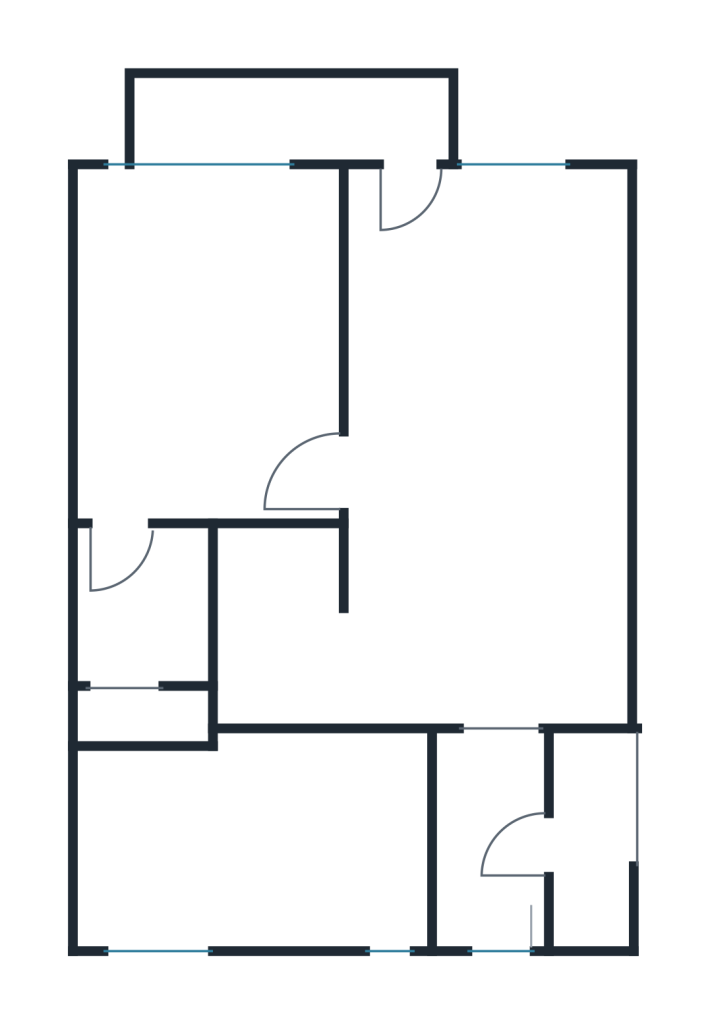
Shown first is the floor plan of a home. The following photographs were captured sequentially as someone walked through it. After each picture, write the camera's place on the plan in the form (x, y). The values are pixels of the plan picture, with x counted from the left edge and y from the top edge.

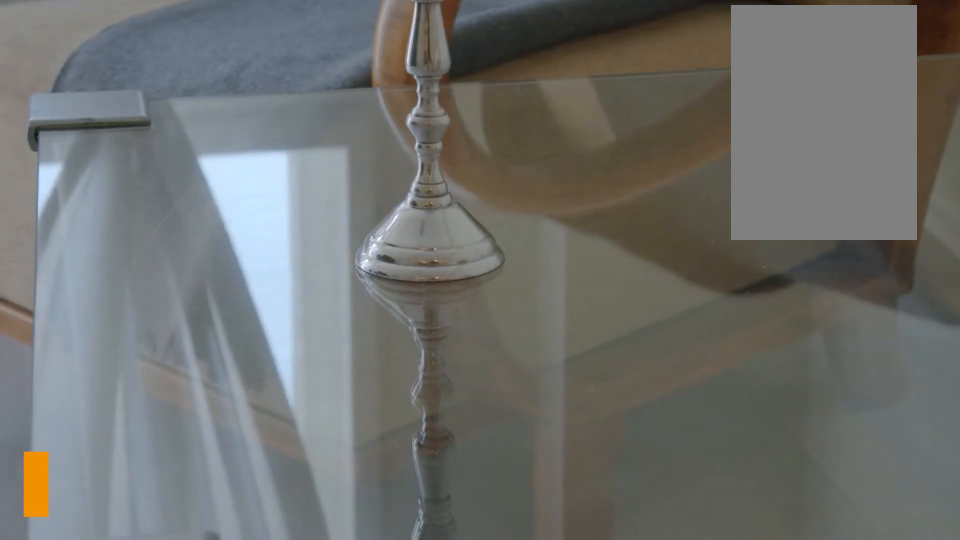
(481, 498)
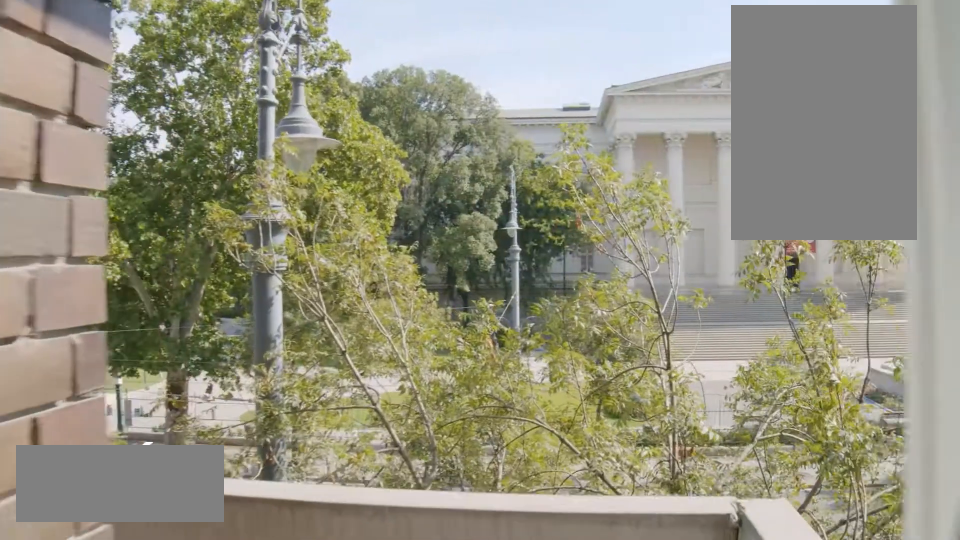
(402, 235)
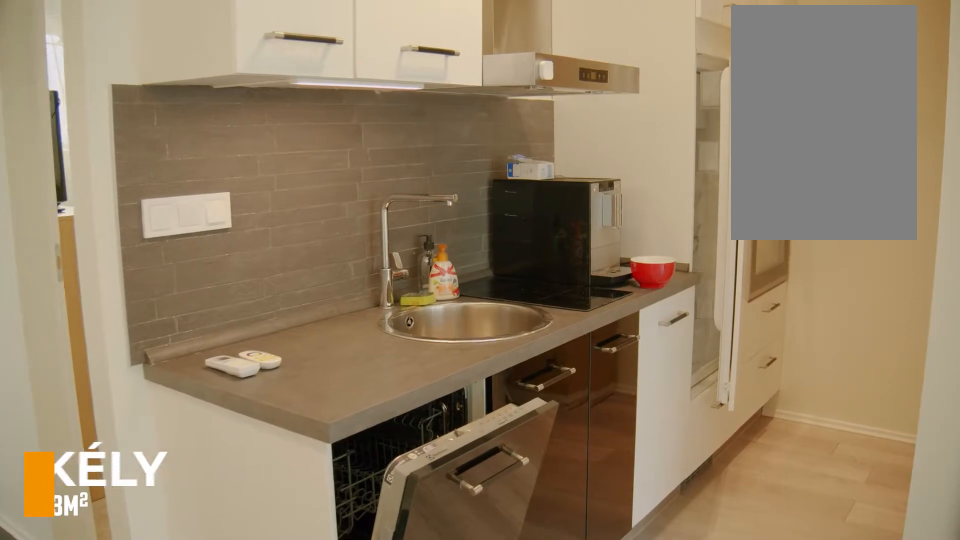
(418, 625)
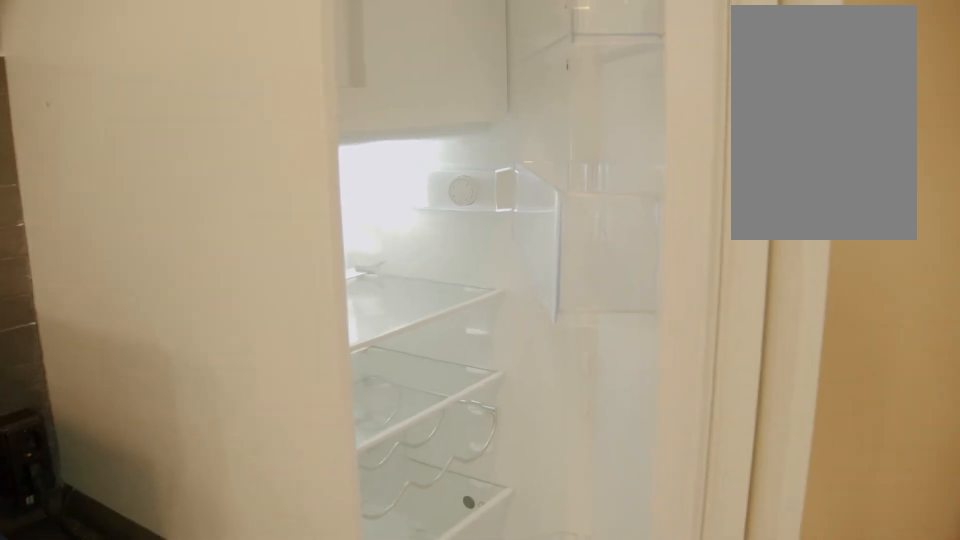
(418, 625)
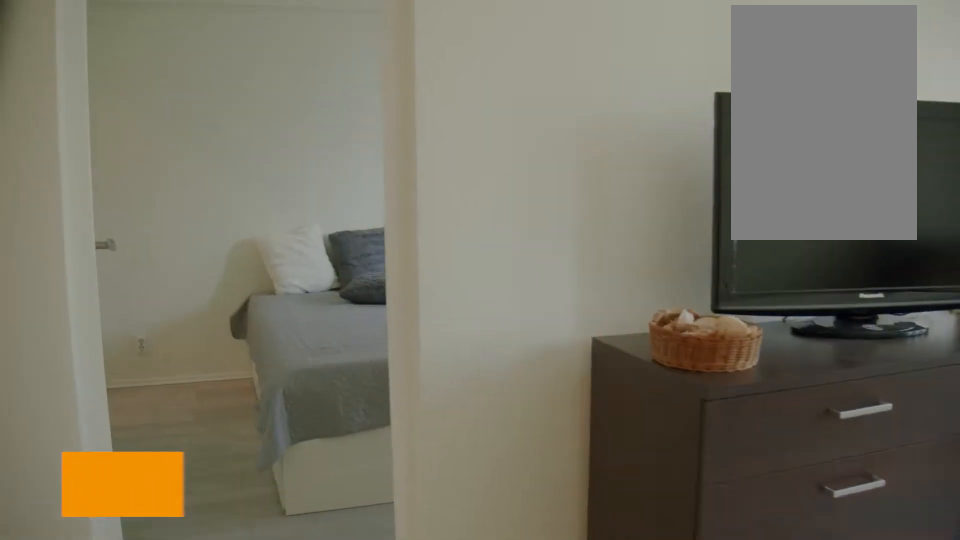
(371, 472)
